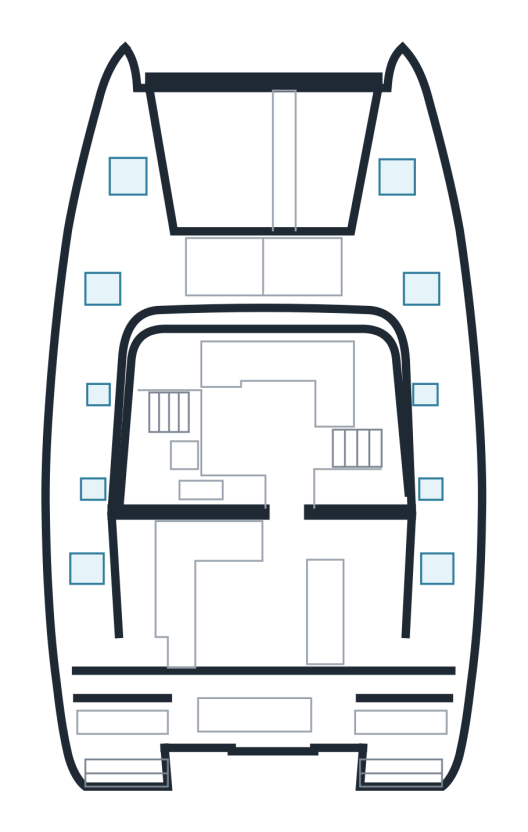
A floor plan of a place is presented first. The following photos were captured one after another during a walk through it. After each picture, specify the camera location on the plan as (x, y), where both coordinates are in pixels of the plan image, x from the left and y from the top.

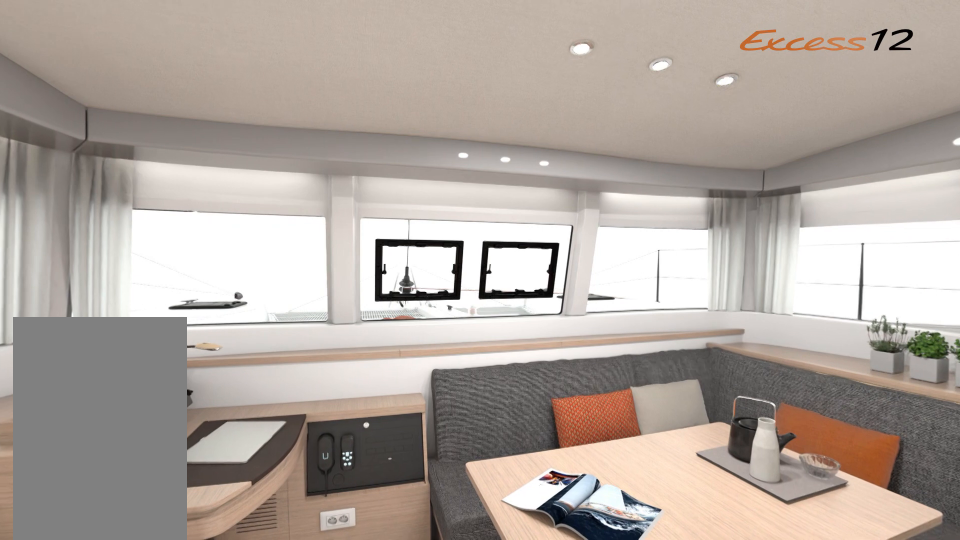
(239, 488)
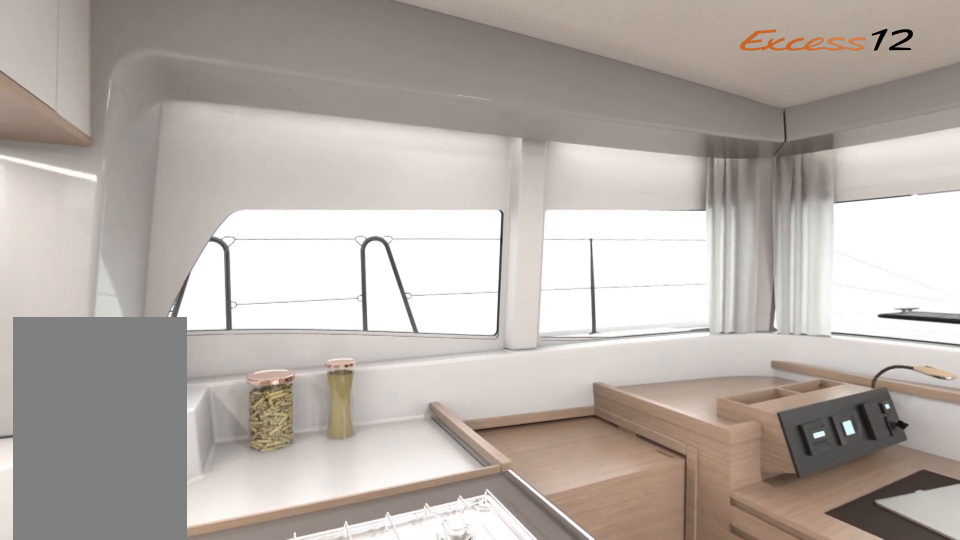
(239, 488)
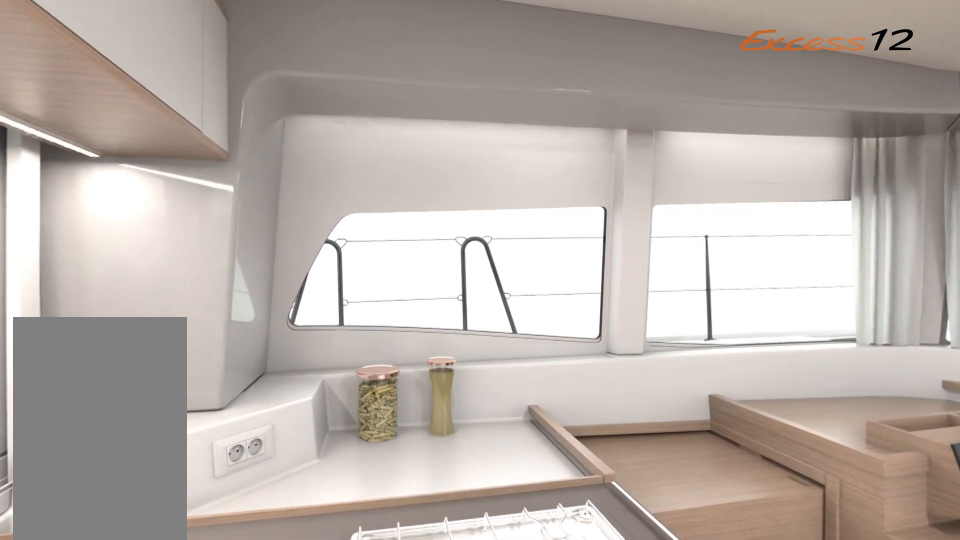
(239, 488)
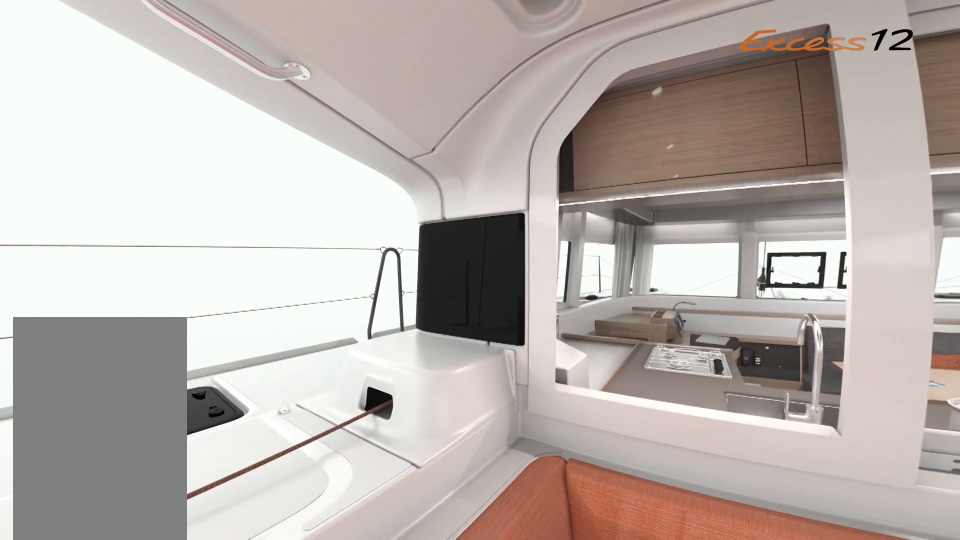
(210, 589)
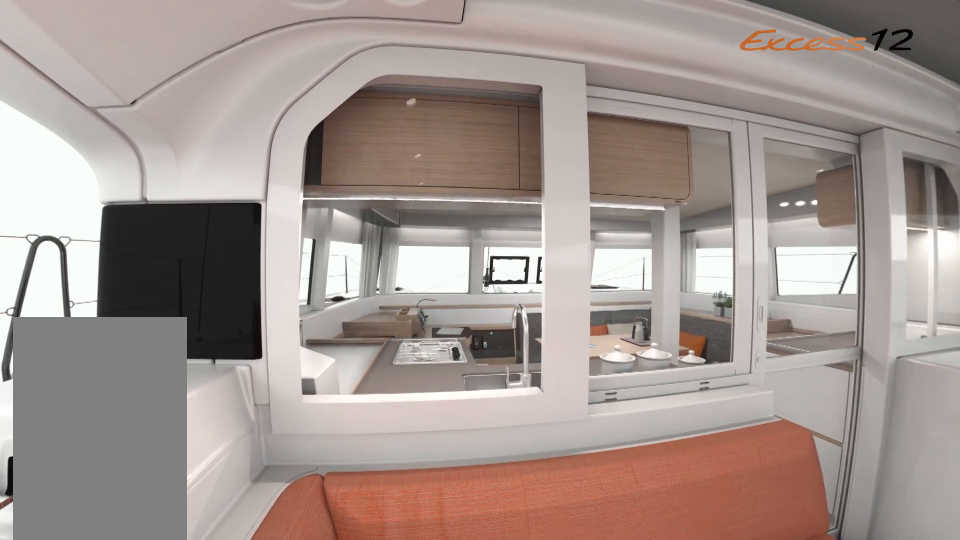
(211, 589)
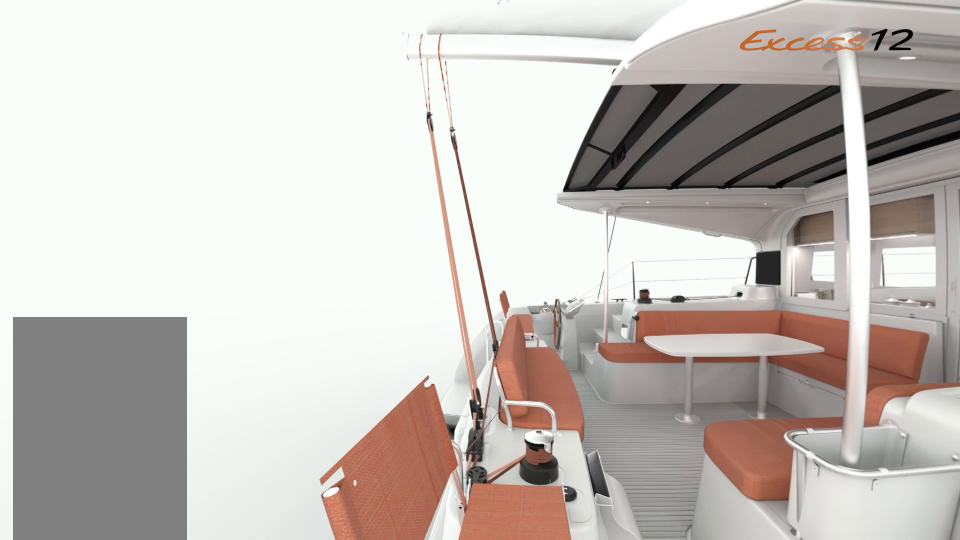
(411, 722)
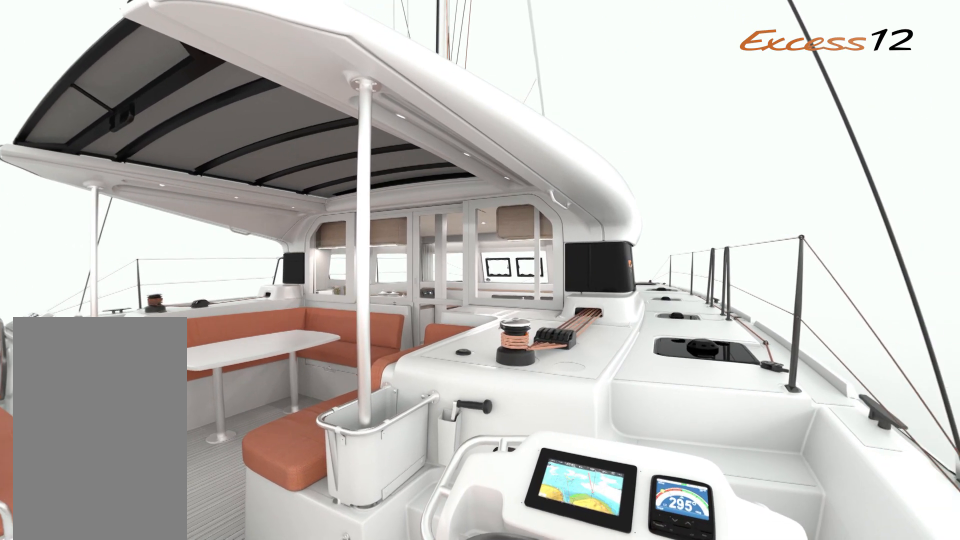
(413, 721)
